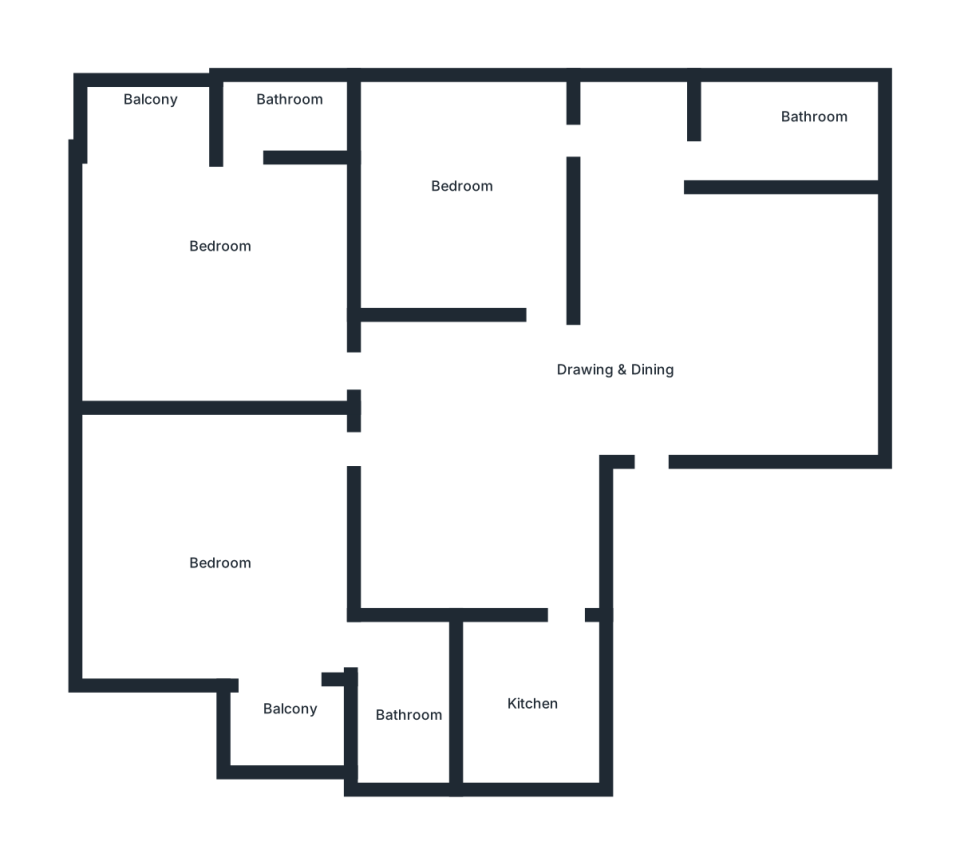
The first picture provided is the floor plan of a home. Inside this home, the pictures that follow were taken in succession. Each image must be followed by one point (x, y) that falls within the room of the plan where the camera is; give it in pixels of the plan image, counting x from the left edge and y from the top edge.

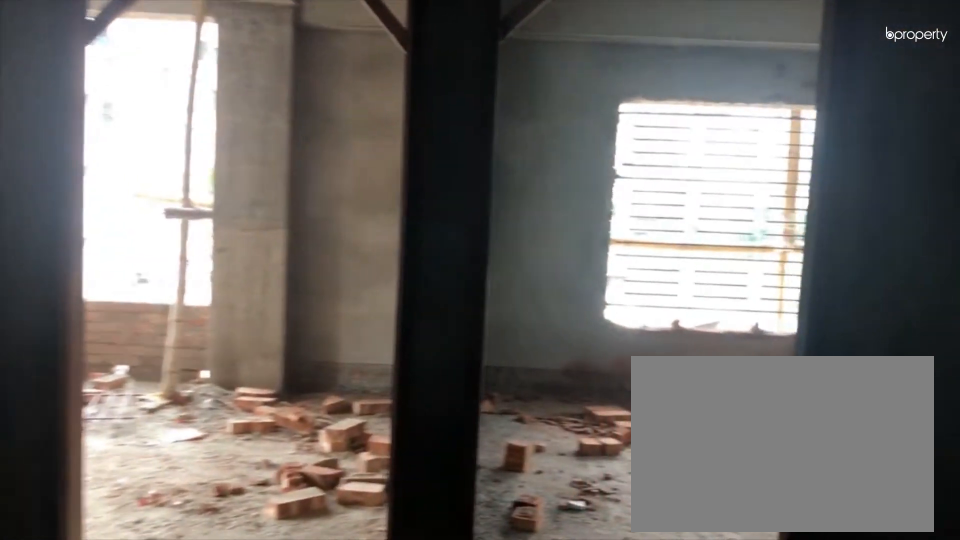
(540, 412)
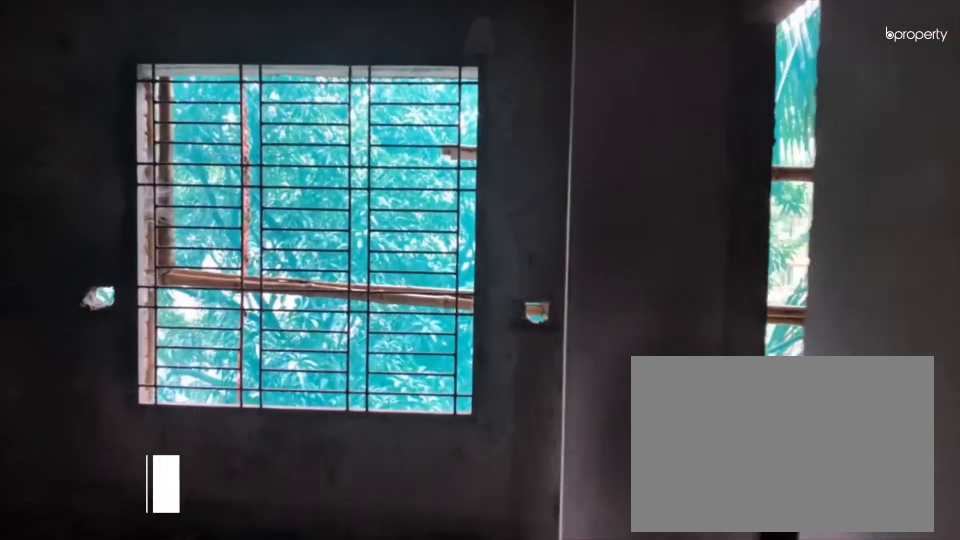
(463, 191)
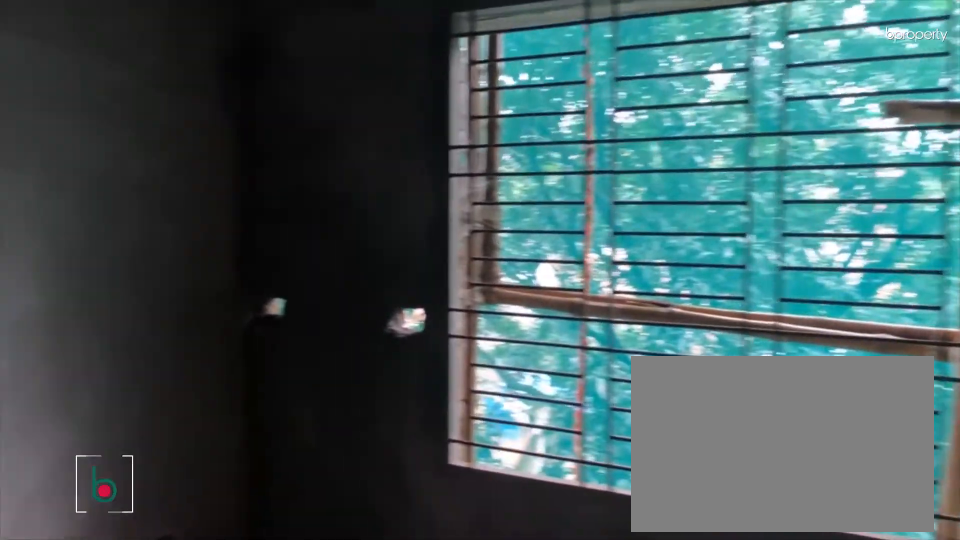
(463, 191)
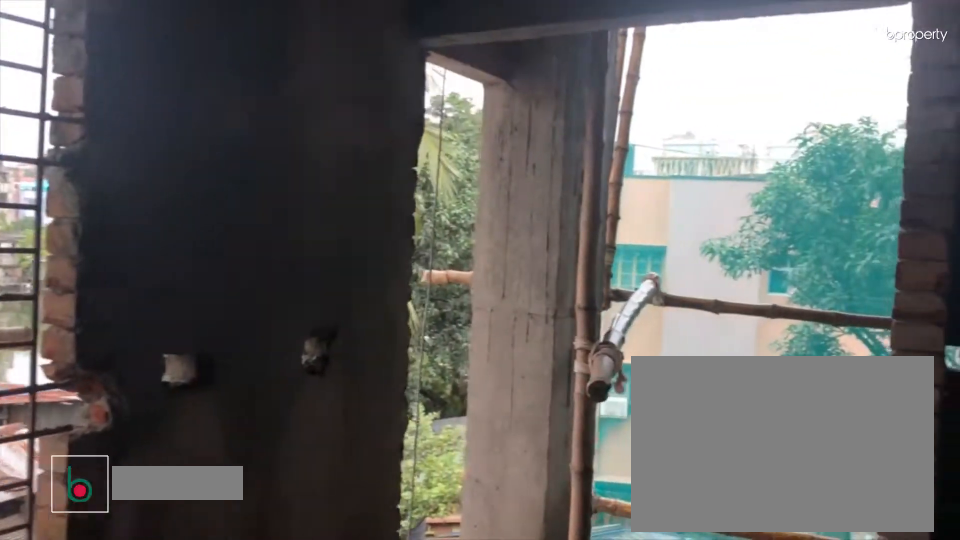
(214, 250)
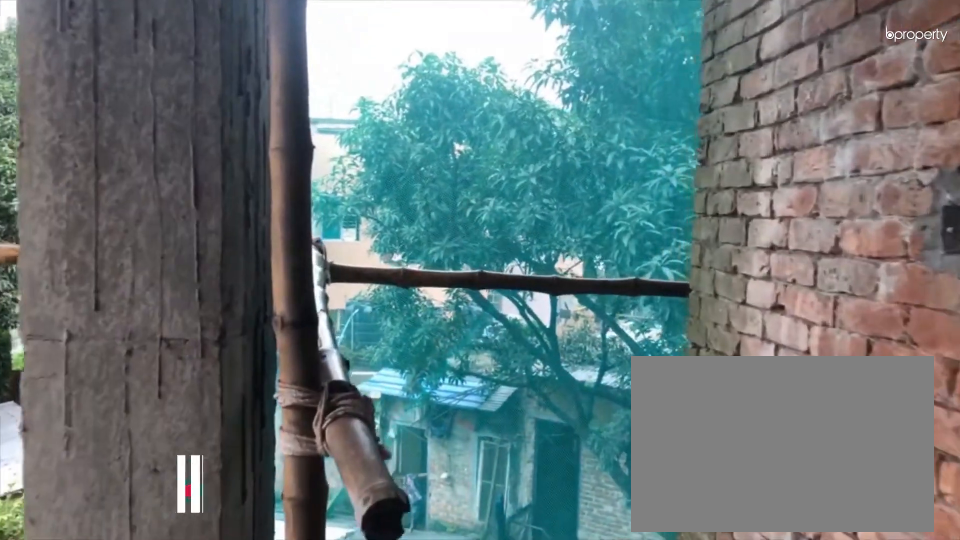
(144, 117)
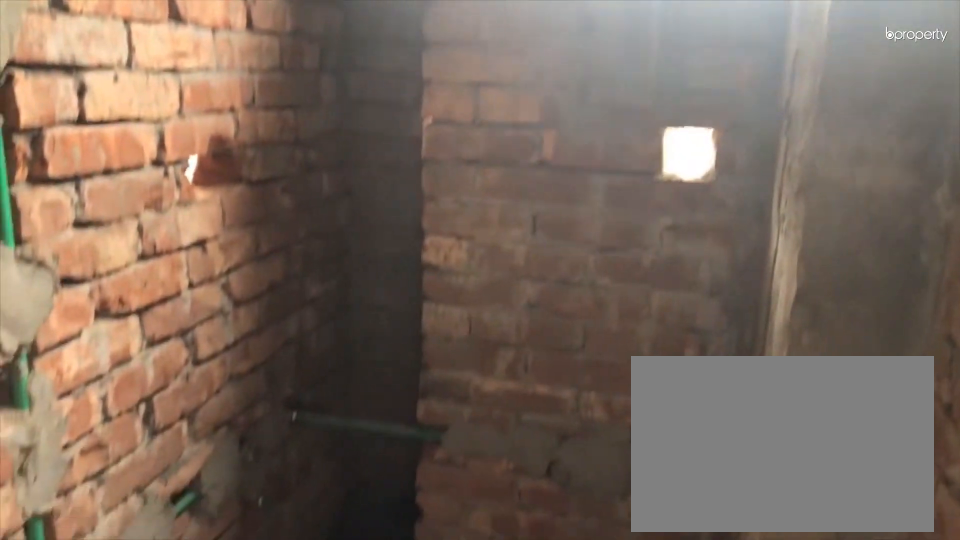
(401, 690)
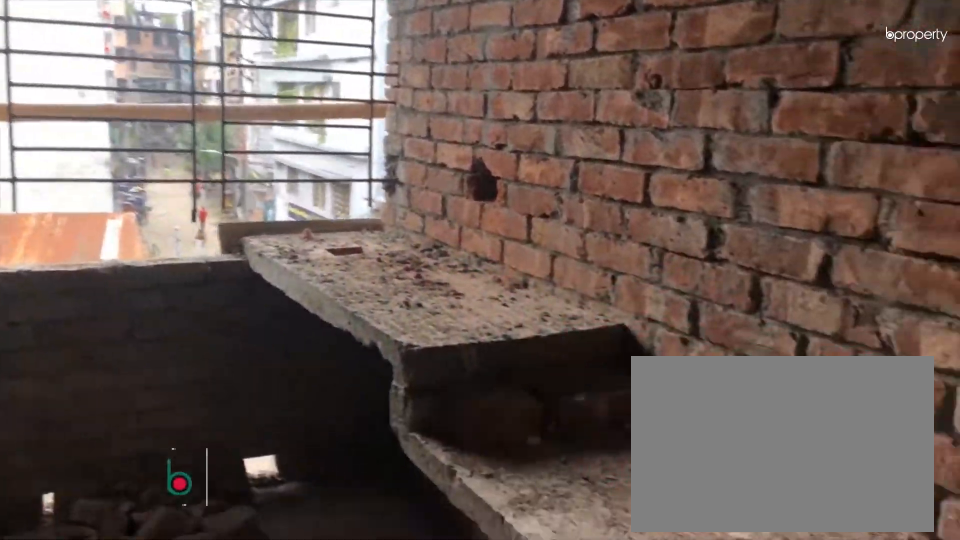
(542, 707)
